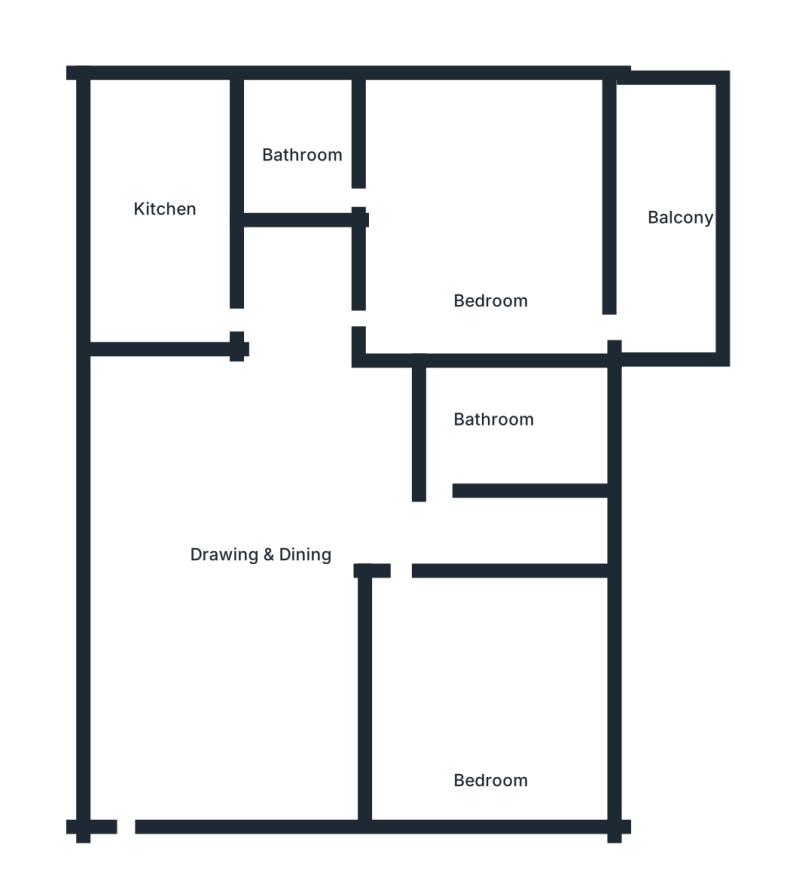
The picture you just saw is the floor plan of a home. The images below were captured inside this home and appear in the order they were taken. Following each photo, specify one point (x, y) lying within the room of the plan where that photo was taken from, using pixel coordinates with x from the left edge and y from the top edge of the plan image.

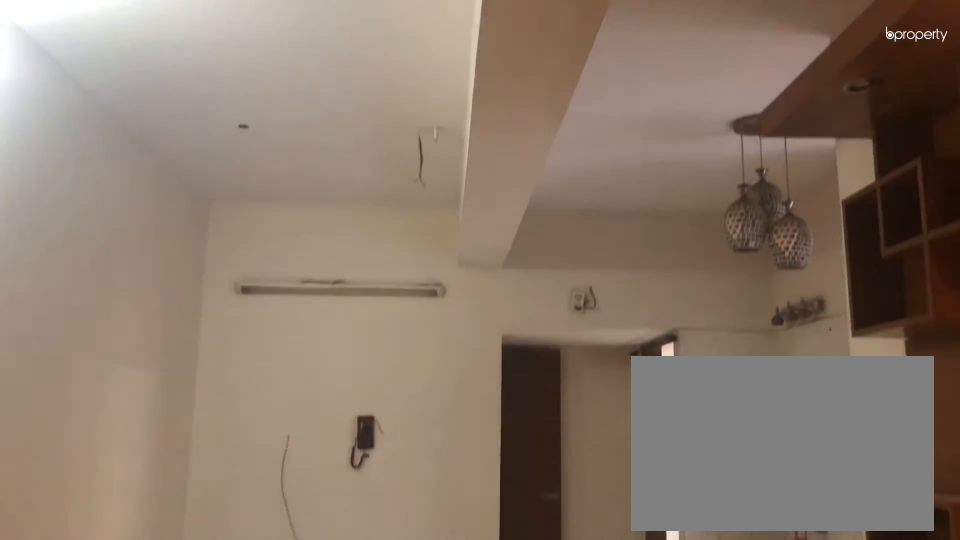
(275, 541)
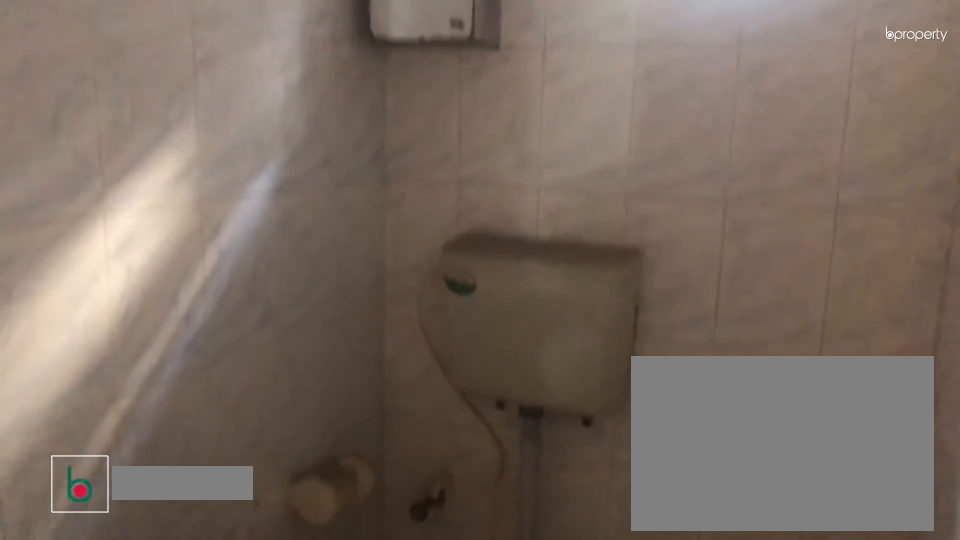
(519, 415)
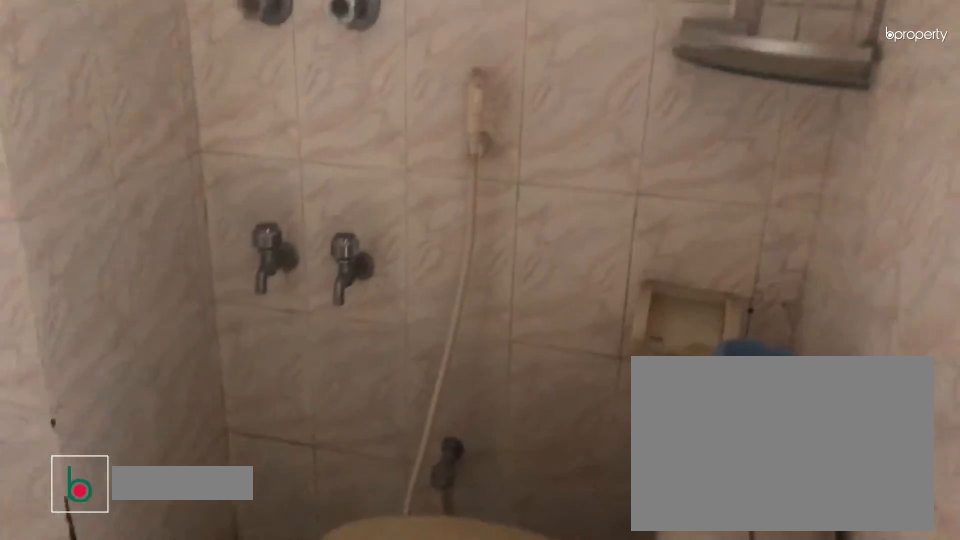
(303, 141)
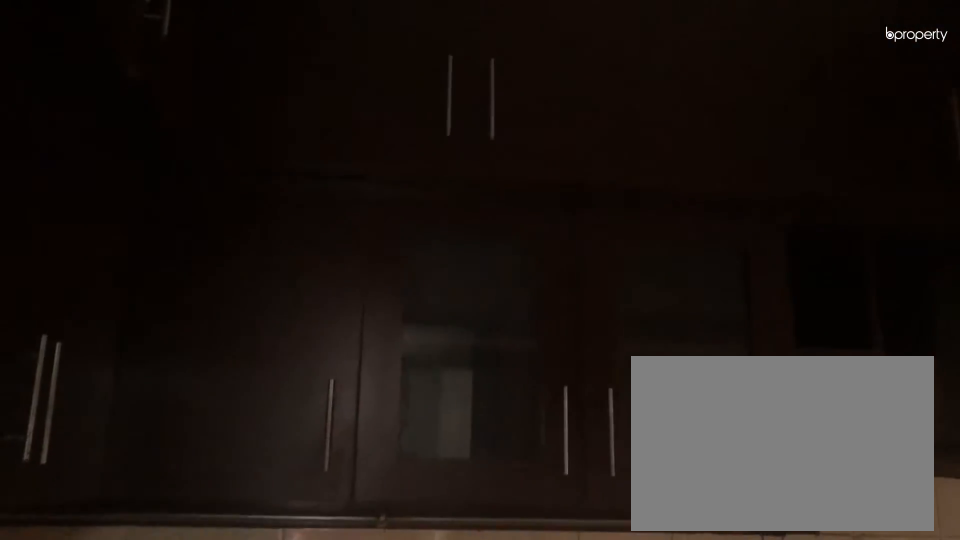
(165, 186)
